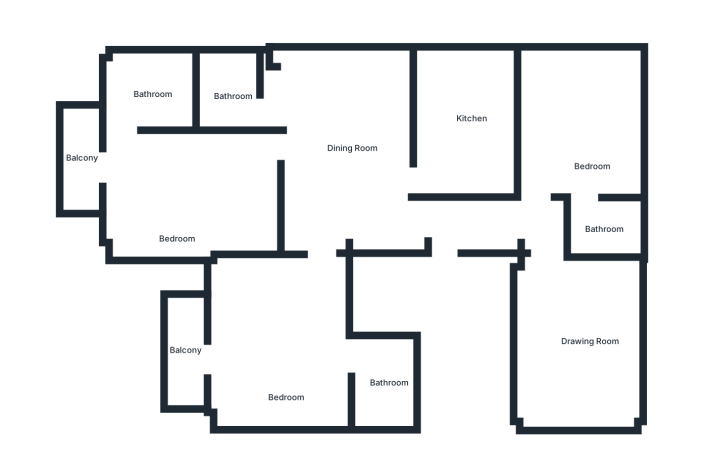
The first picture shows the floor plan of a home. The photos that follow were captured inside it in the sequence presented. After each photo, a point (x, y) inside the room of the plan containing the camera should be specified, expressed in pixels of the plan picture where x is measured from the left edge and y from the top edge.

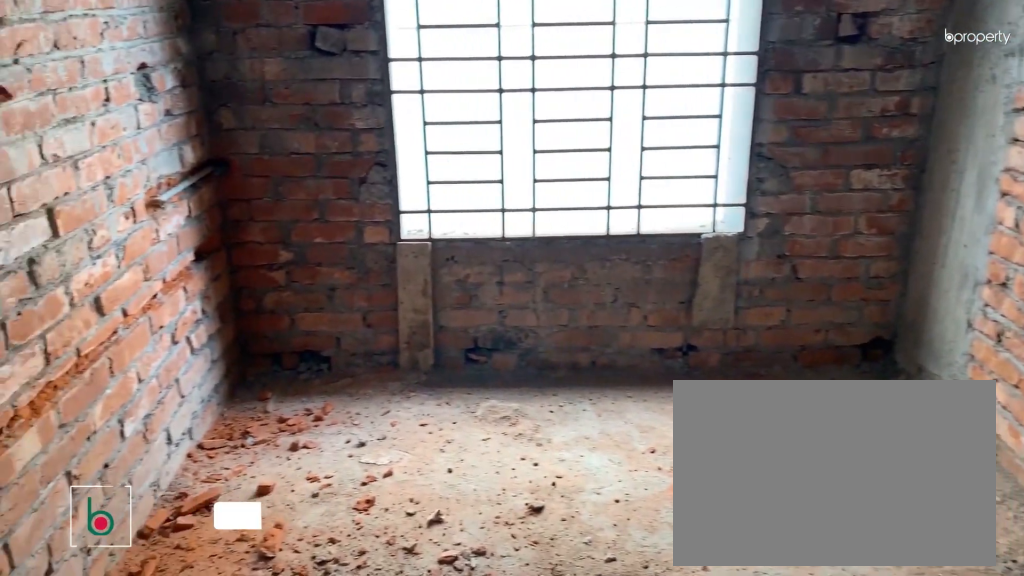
(470, 115)
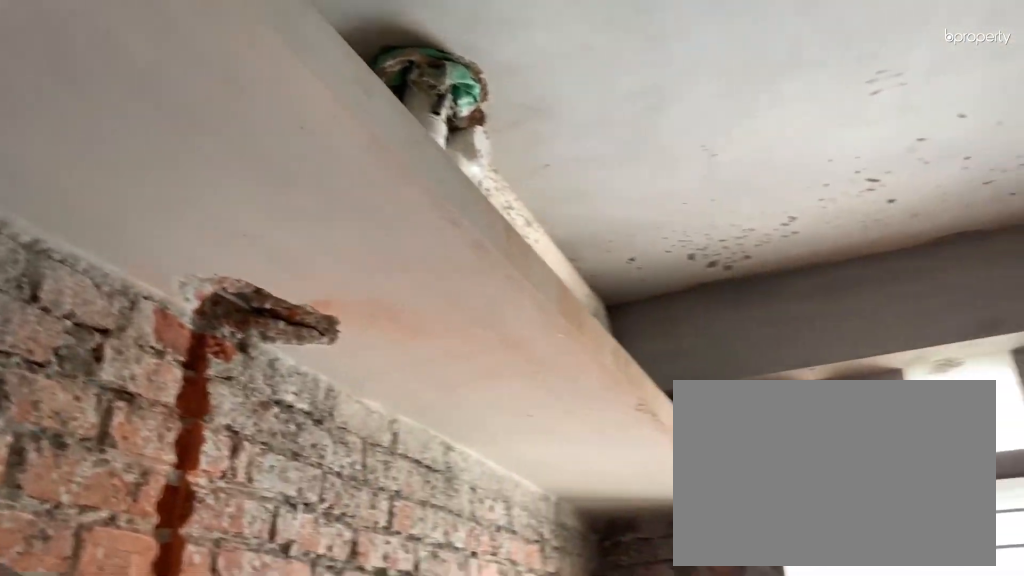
(471, 115)
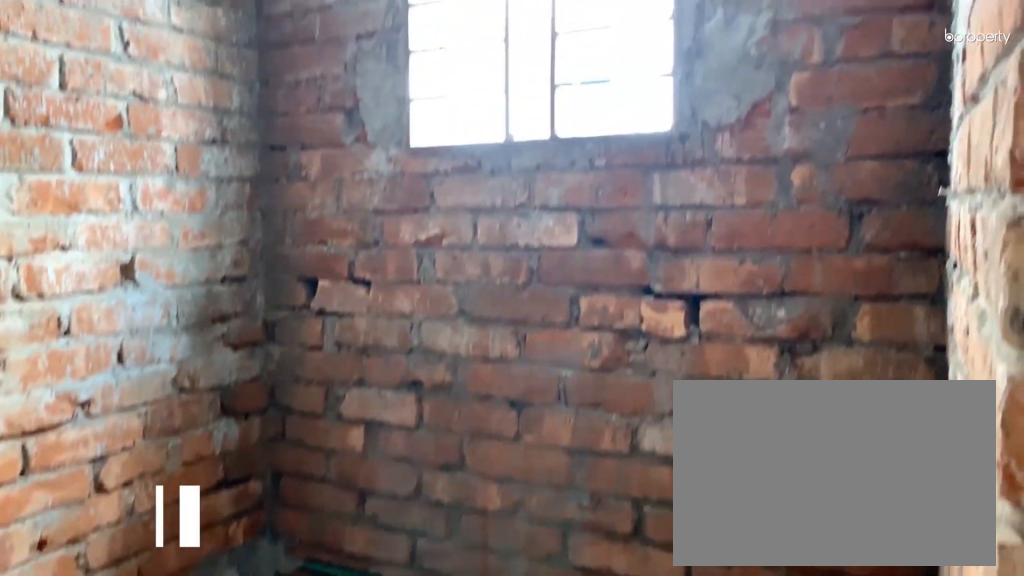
(234, 90)
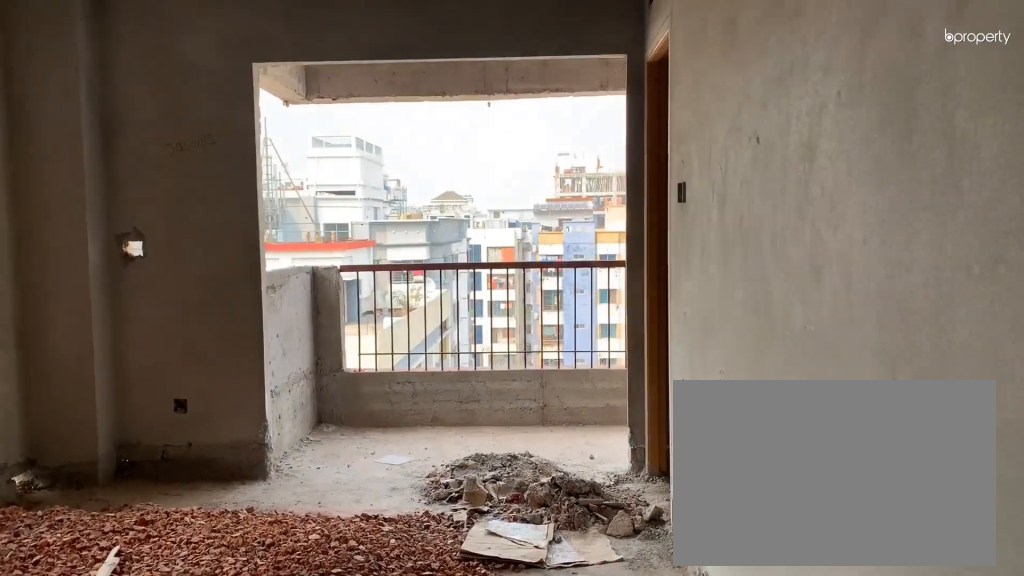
(181, 193)
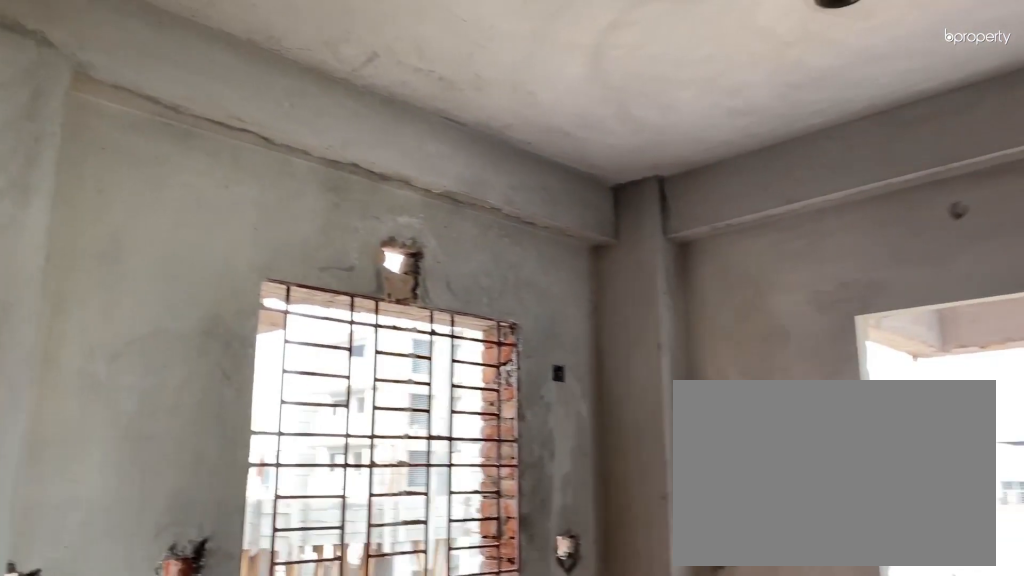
(180, 193)
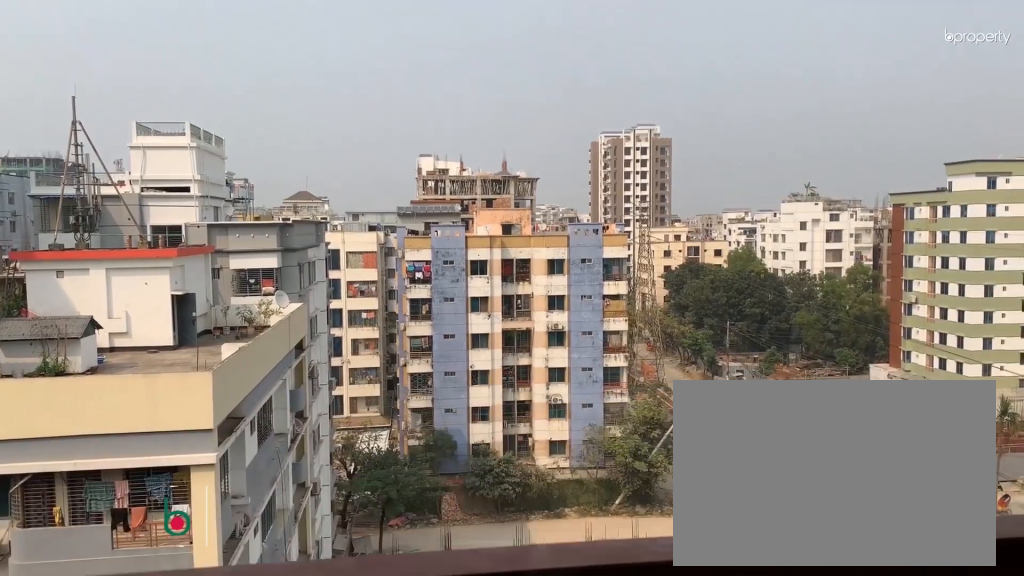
(84, 157)
